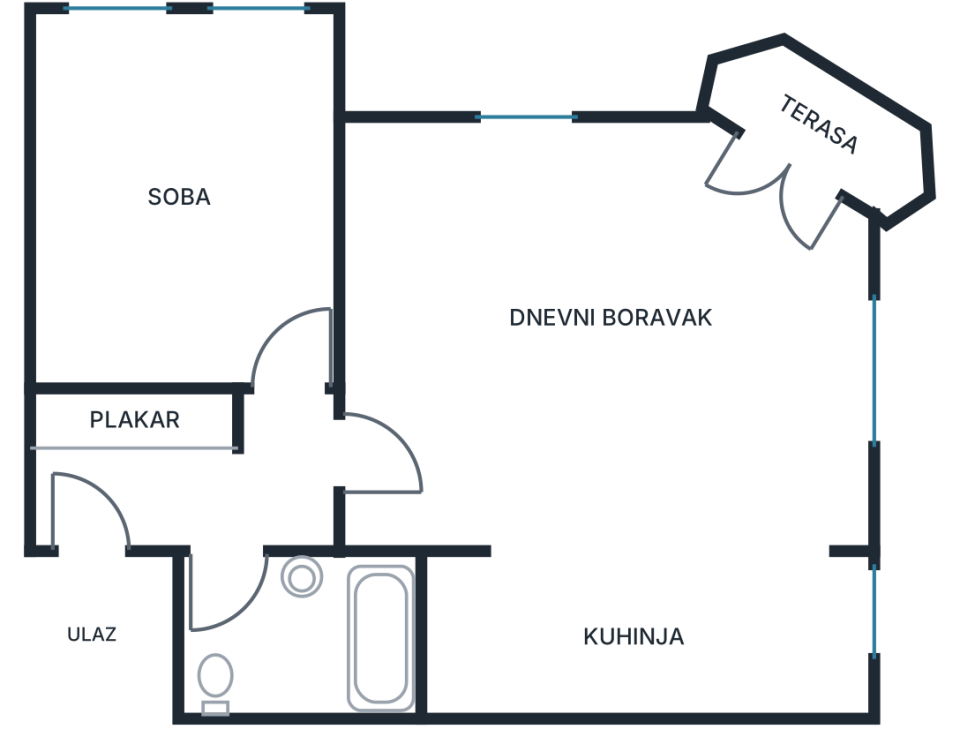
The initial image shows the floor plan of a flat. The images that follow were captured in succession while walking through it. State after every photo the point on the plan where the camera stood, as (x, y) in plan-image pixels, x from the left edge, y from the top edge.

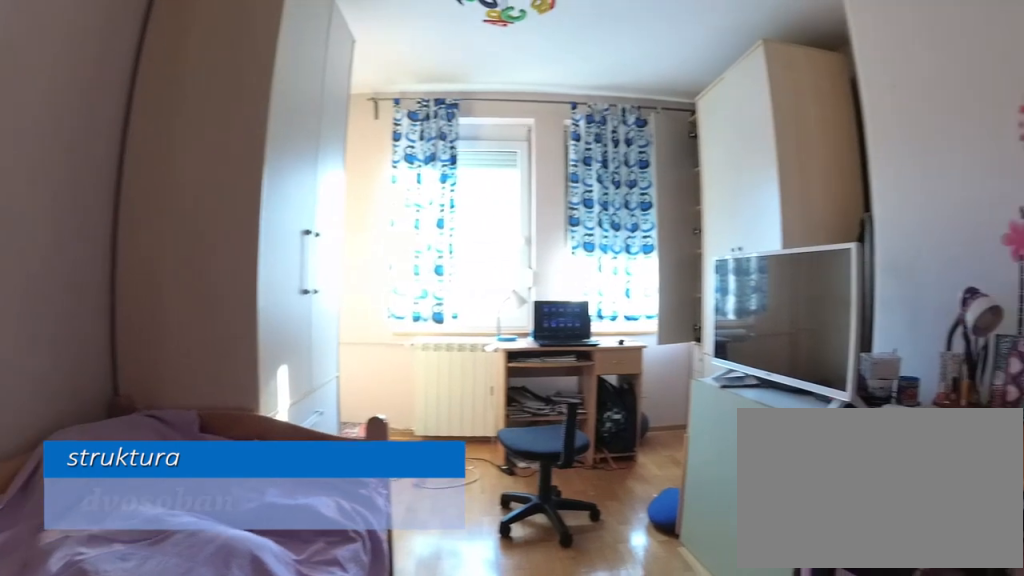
(160, 292)
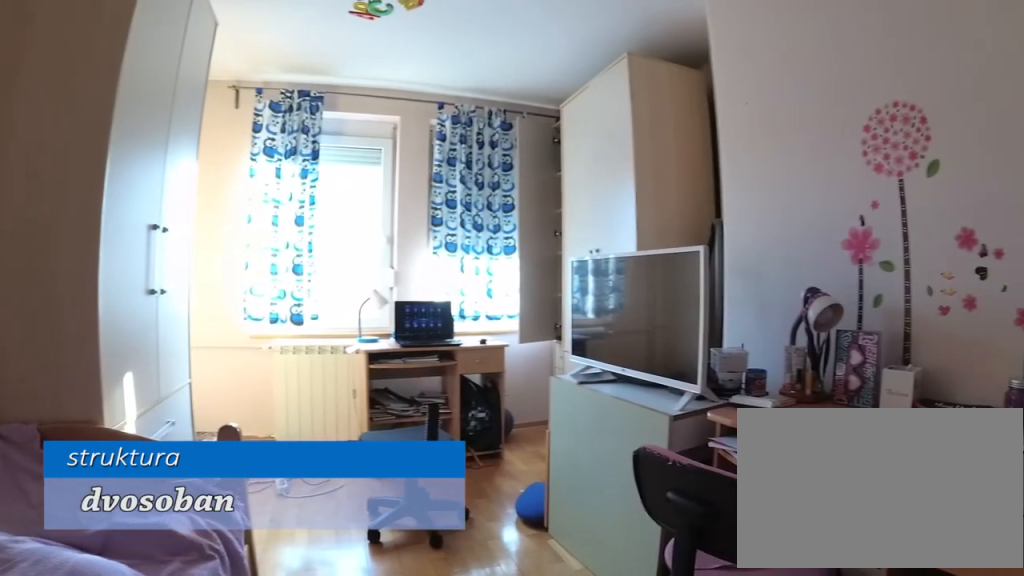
(155, 283)
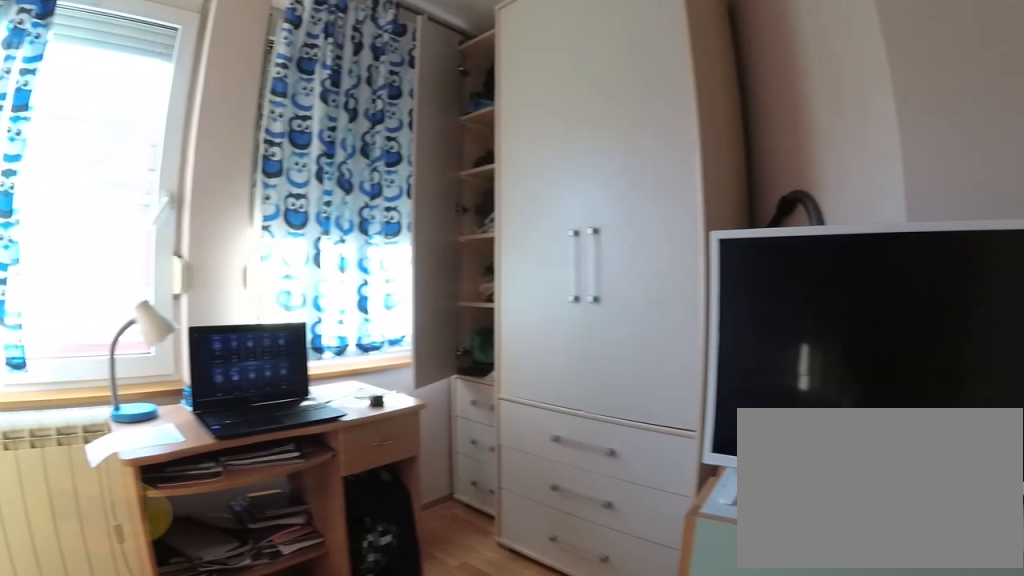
(154, 202)
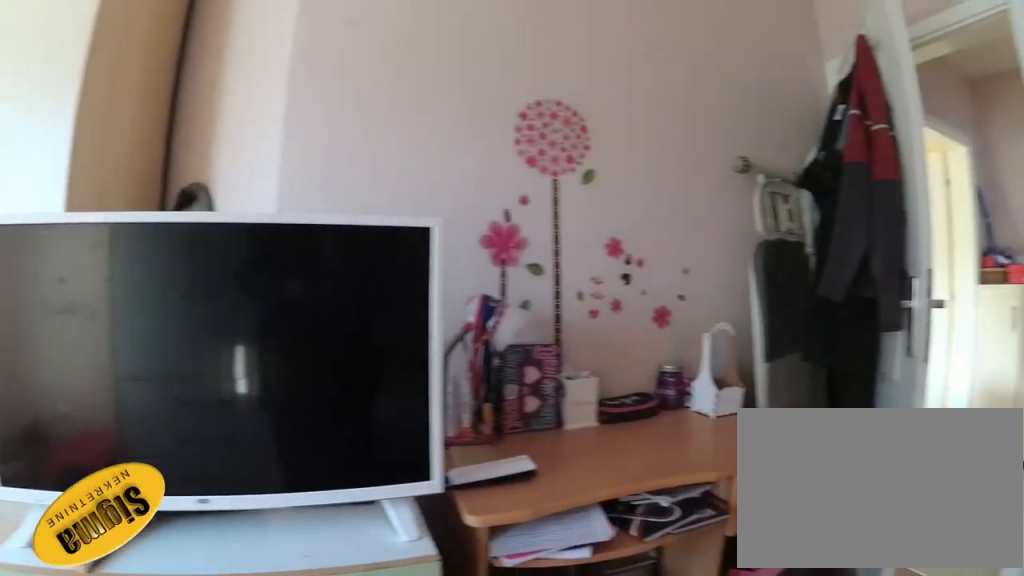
(155, 181)
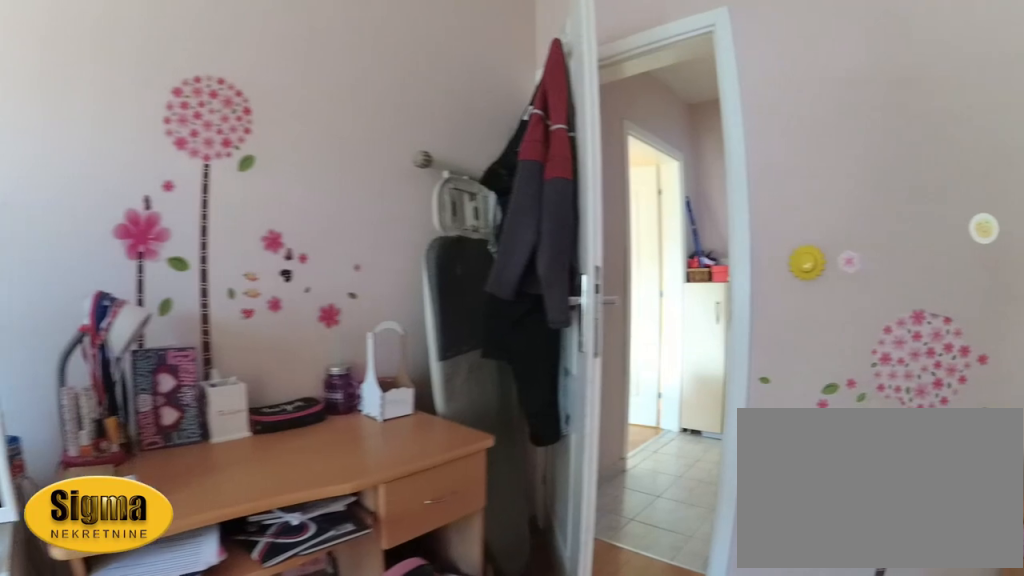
(174, 177)
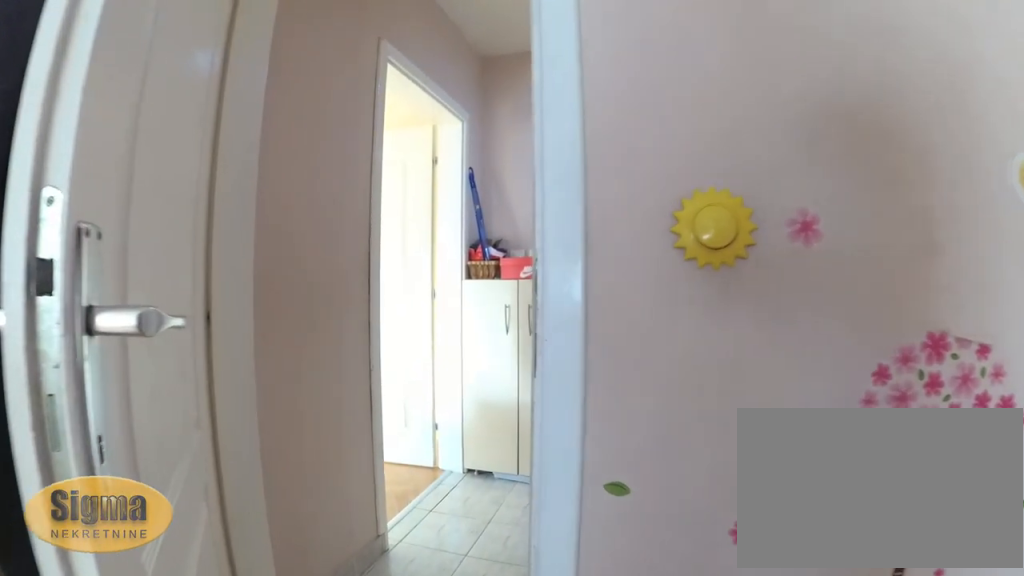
(248, 294)
